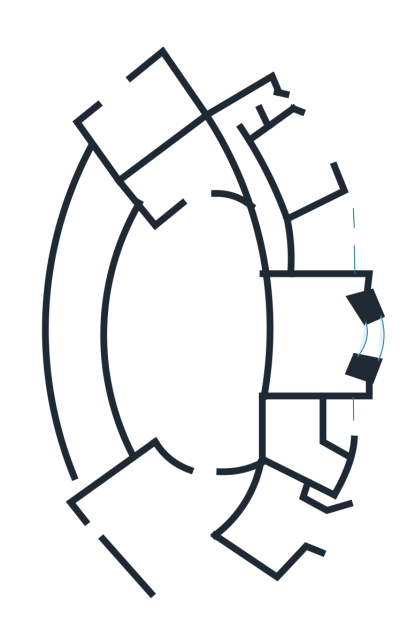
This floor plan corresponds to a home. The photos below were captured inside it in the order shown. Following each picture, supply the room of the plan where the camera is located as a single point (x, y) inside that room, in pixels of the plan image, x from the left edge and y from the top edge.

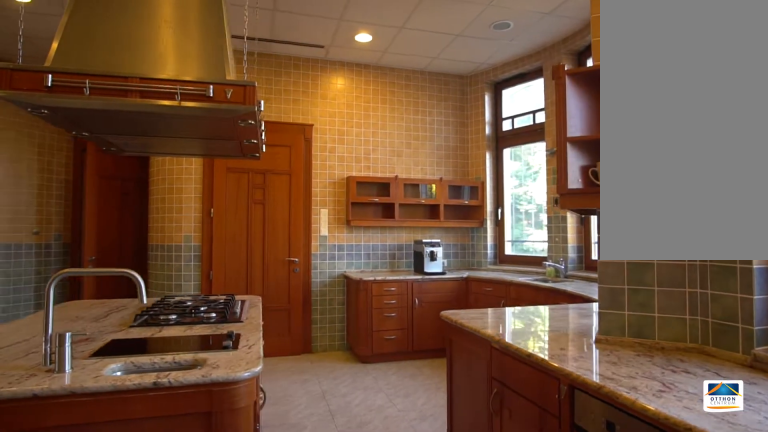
(309, 437)
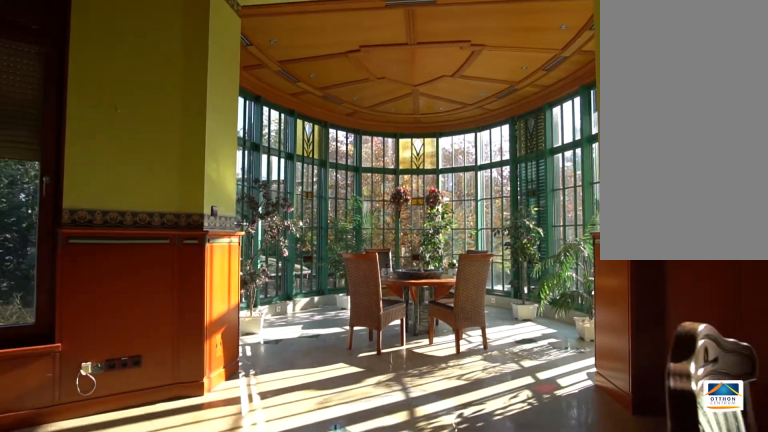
(185, 554)
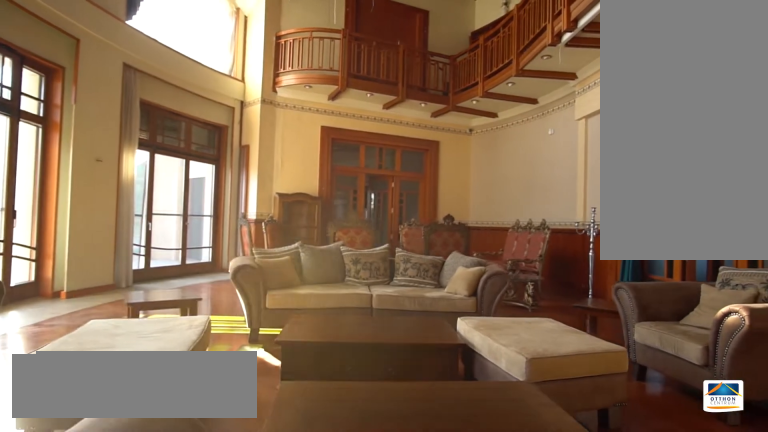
(211, 333)
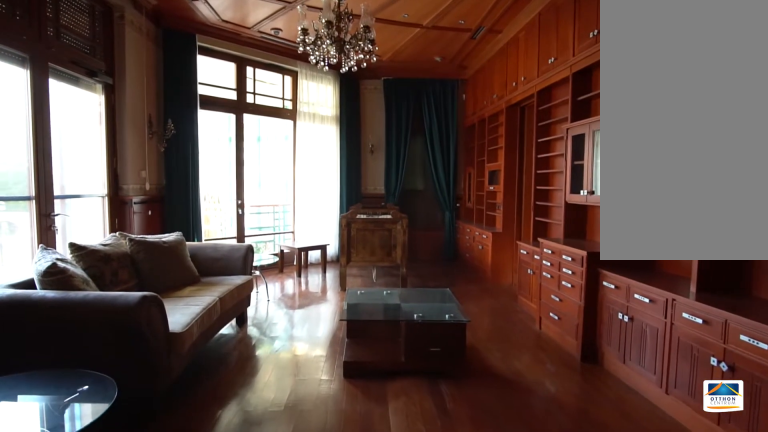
(196, 164)
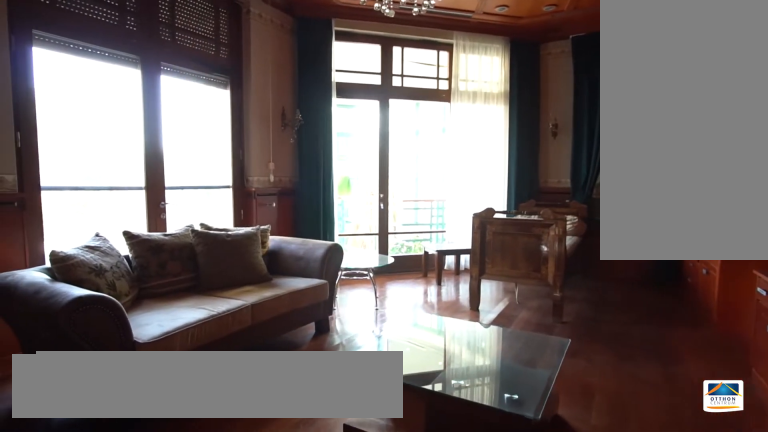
(196, 164)
